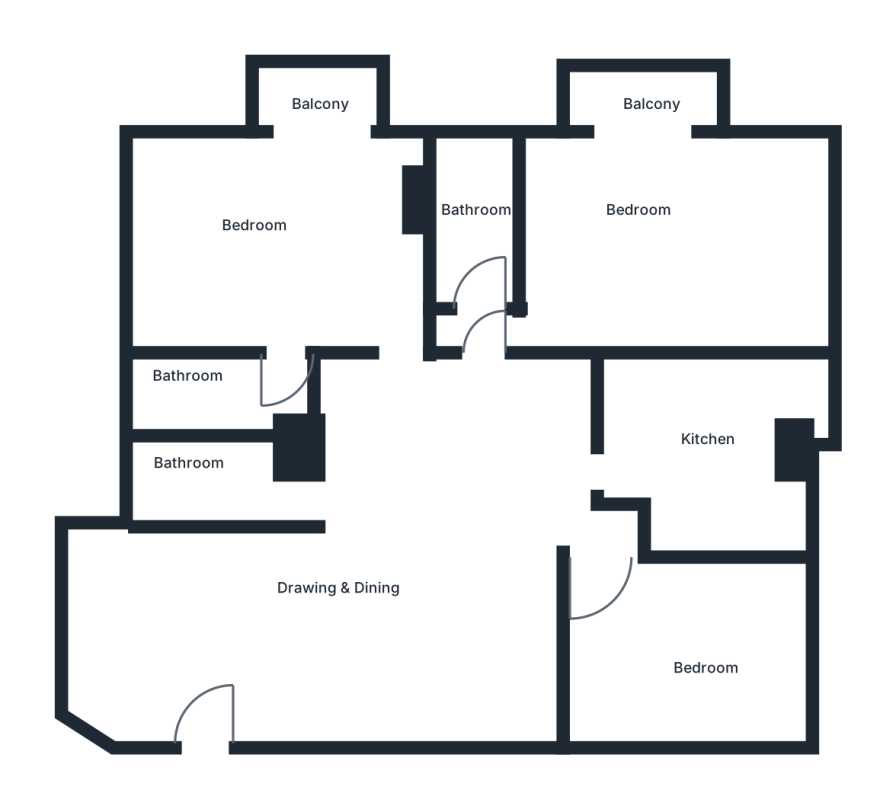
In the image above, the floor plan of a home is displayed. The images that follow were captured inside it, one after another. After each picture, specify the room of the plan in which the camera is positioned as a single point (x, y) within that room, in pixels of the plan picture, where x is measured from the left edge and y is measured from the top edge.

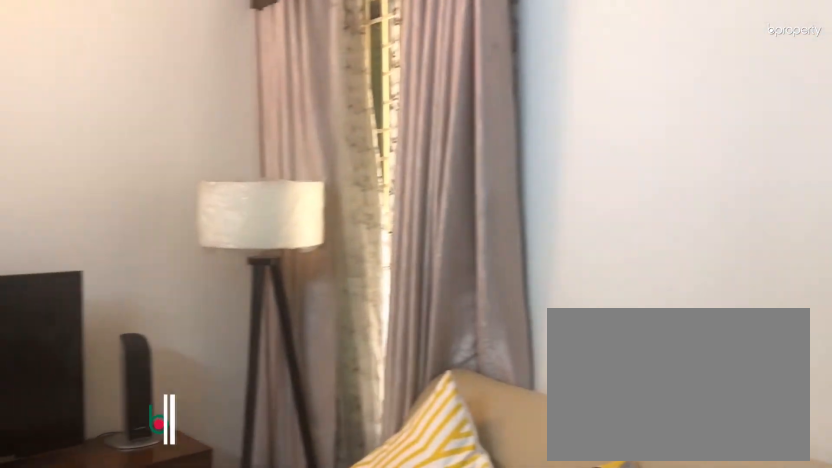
(203, 640)
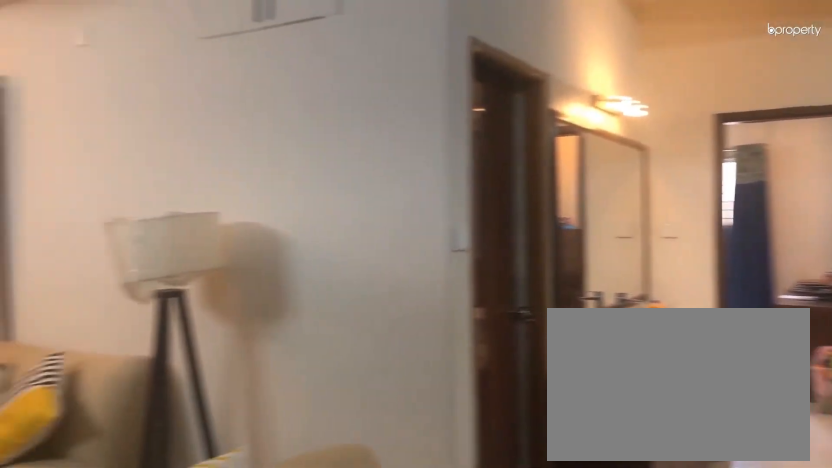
(426, 556)
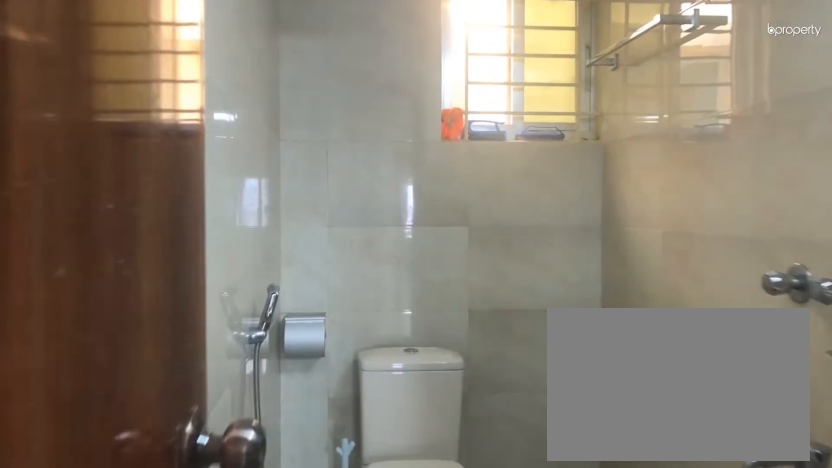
(203, 475)
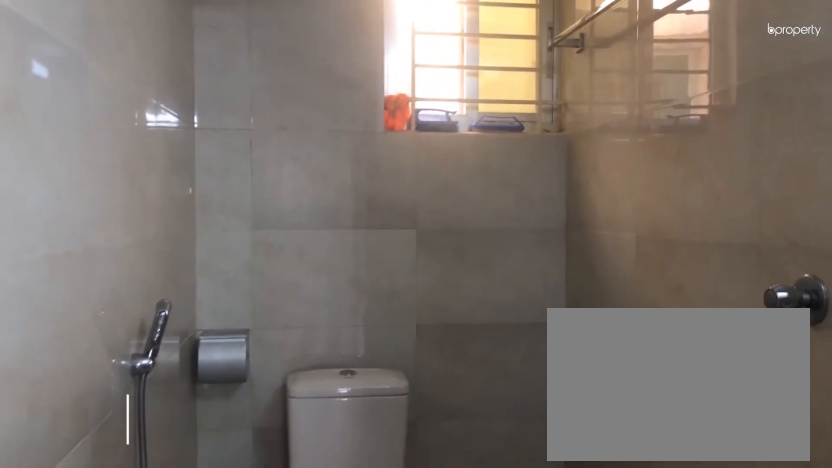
(203, 475)
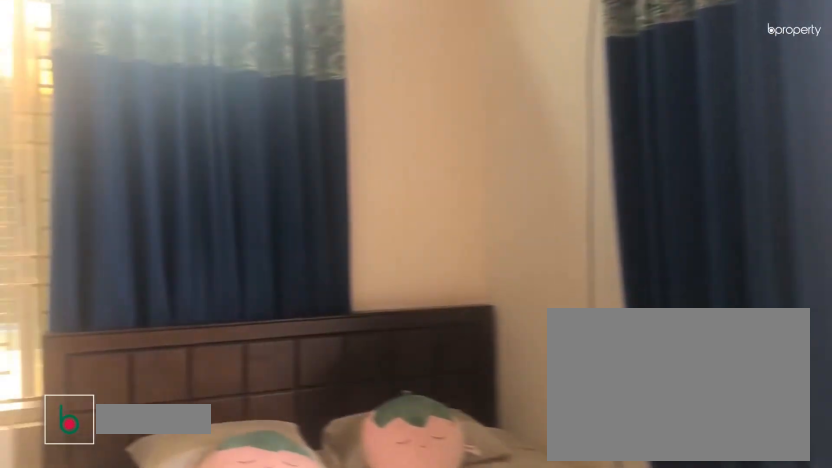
(288, 225)
